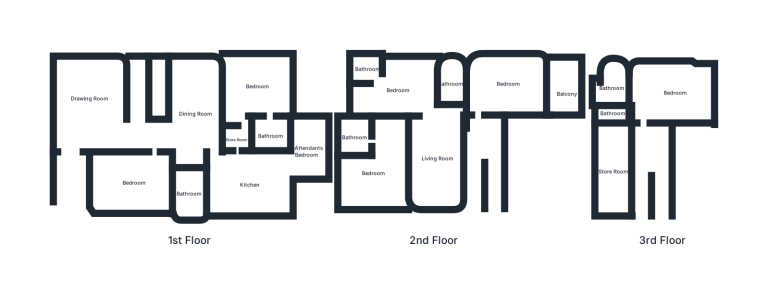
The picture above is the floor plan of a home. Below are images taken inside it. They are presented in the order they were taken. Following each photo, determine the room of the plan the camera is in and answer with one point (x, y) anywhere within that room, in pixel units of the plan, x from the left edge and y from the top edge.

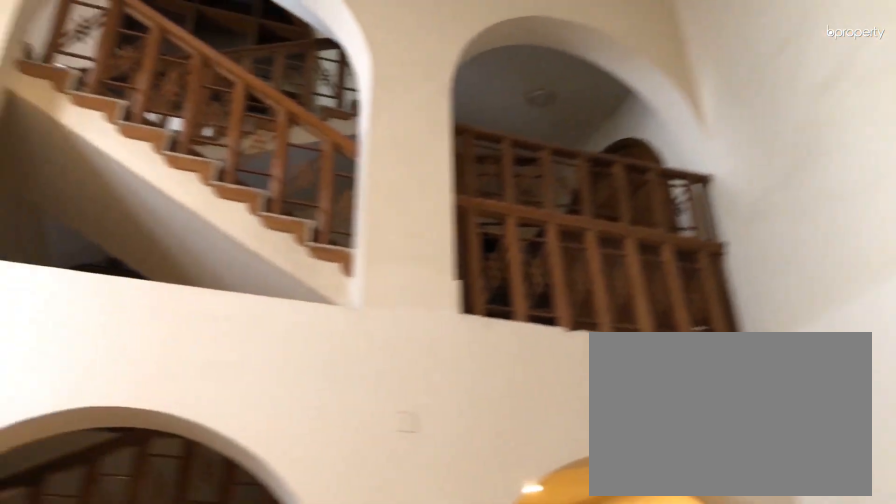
(89, 99)
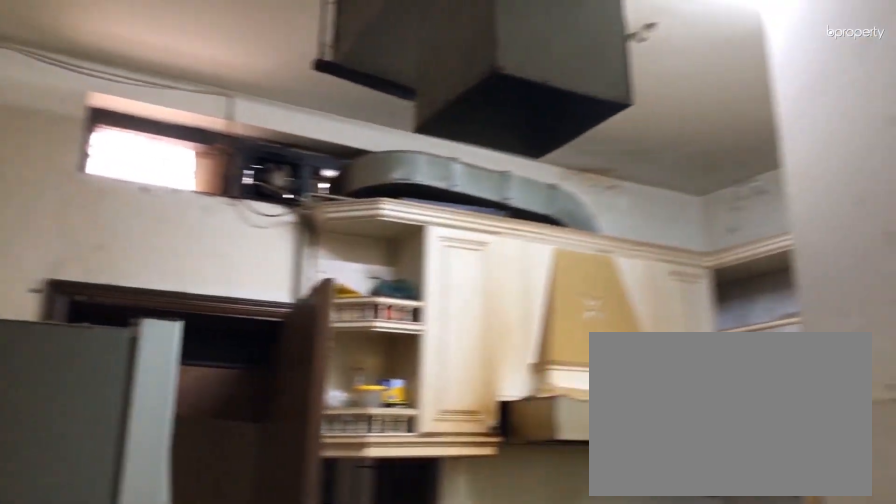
(248, 186)
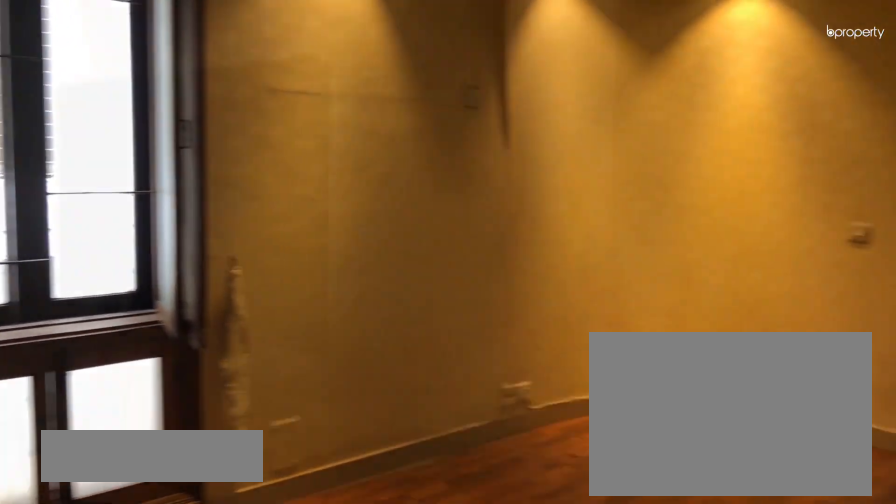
(508, 84)
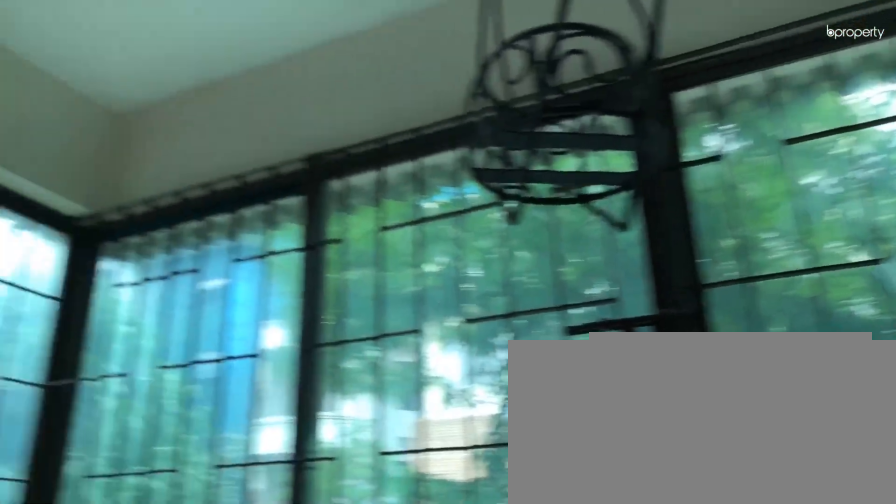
(566, 94)
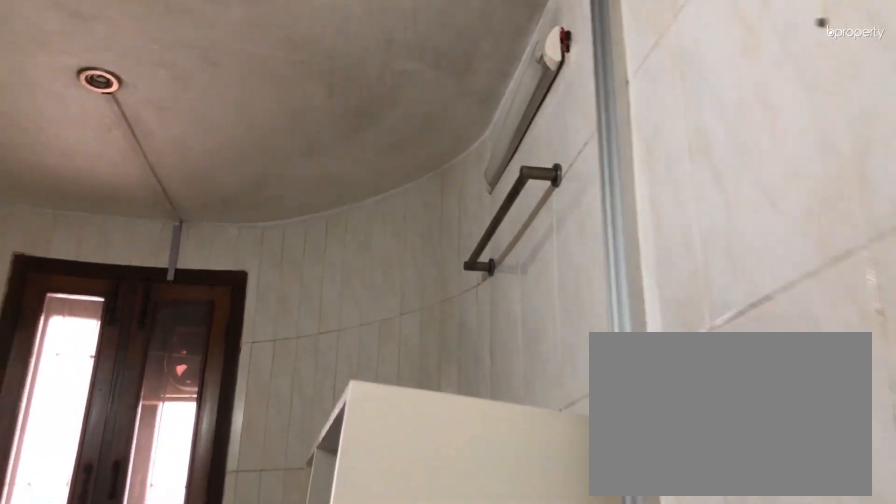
(448, 84)
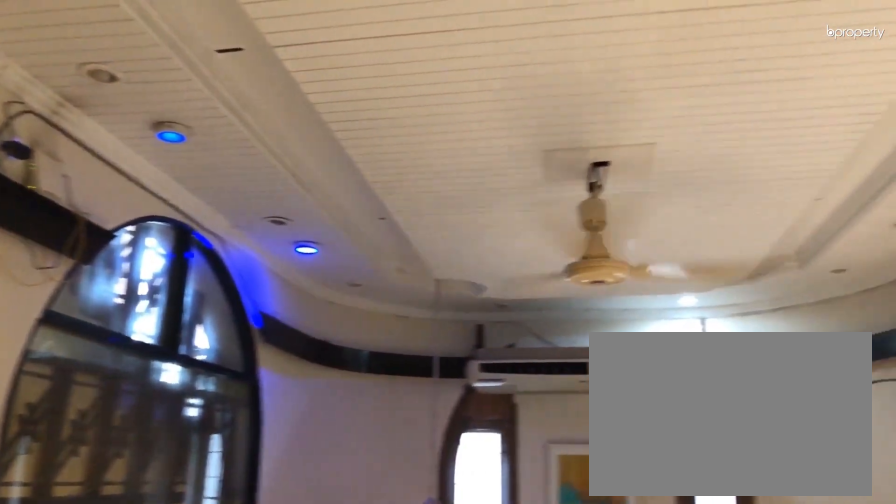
(435, 159)
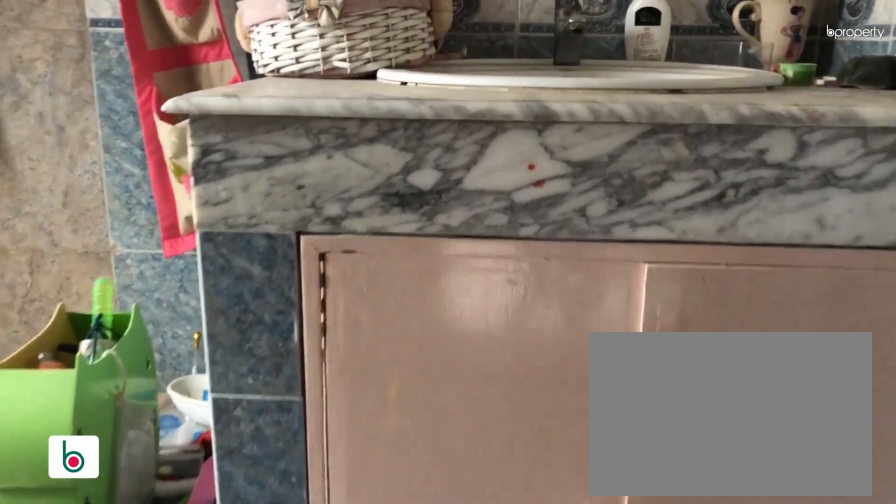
(366, 69)
